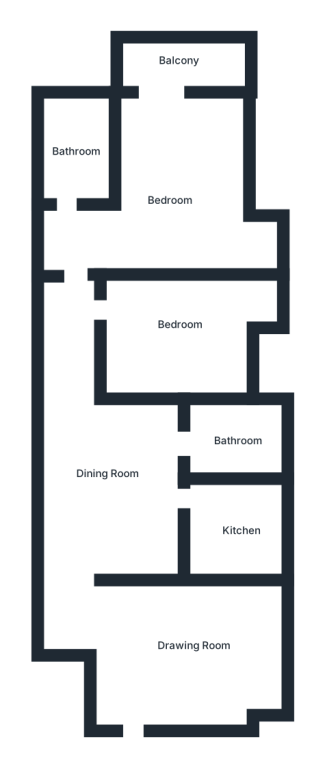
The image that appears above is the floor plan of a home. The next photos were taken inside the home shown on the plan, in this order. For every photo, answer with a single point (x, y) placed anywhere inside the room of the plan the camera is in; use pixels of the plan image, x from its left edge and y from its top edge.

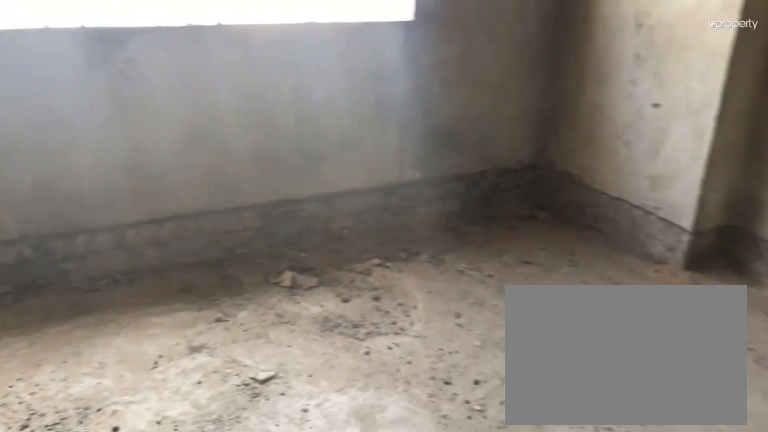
(174, 649)
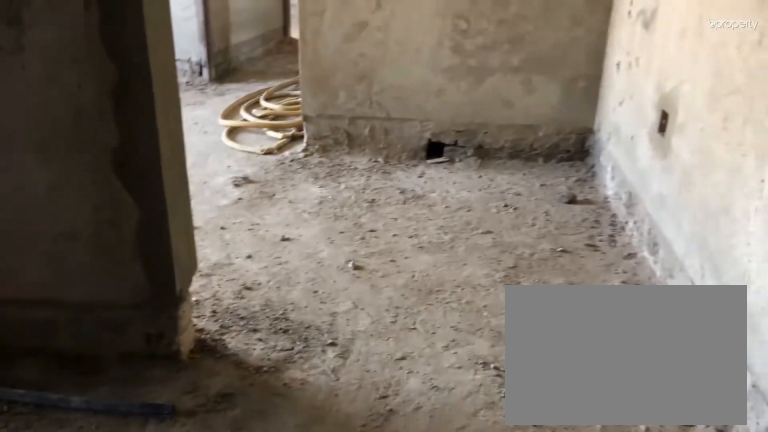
(134, 500)
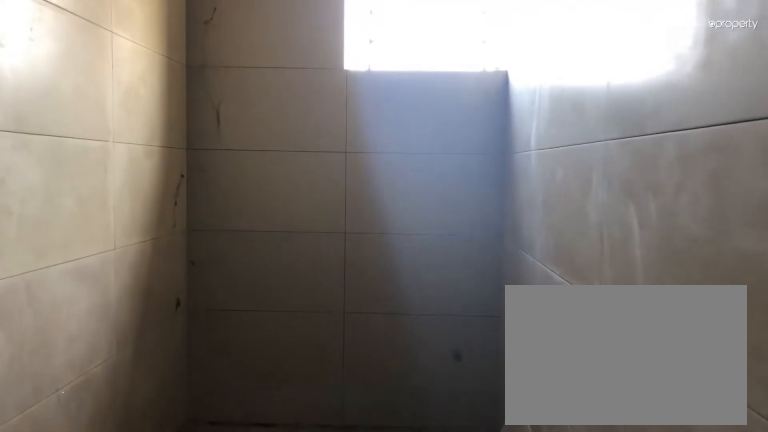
(220, 440)
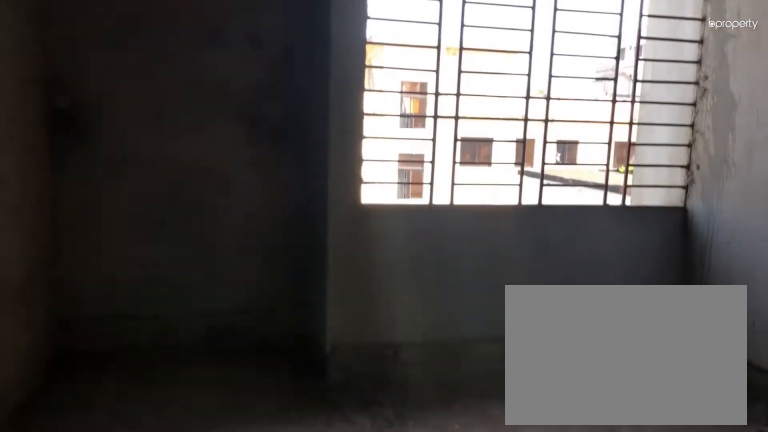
(166, 321)
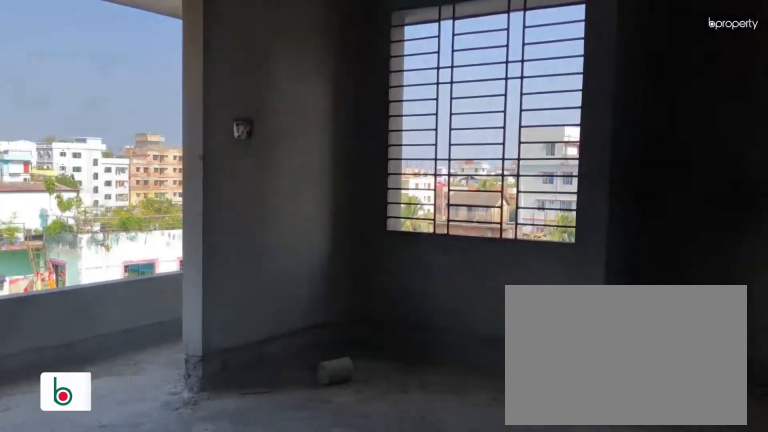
(162, 161)
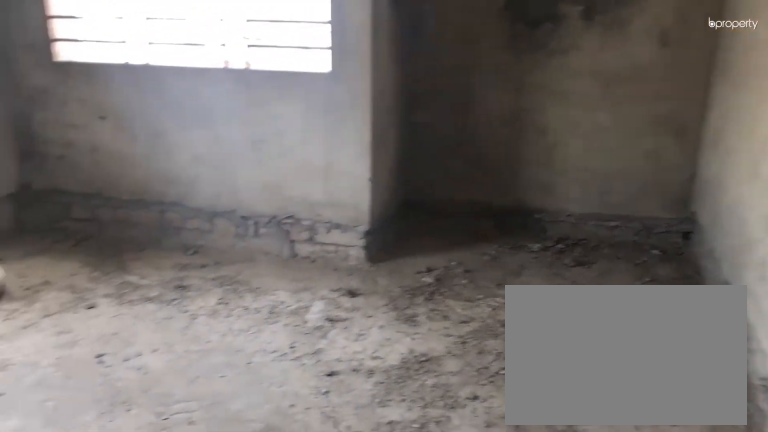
(162, 161)
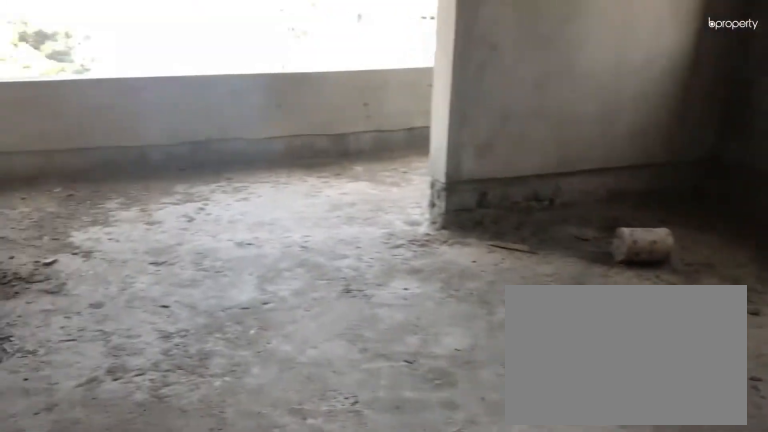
(162, 161)
